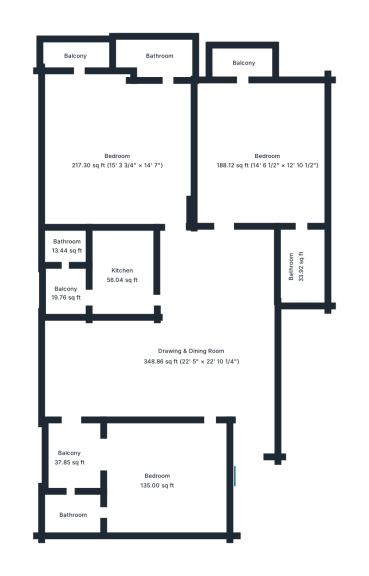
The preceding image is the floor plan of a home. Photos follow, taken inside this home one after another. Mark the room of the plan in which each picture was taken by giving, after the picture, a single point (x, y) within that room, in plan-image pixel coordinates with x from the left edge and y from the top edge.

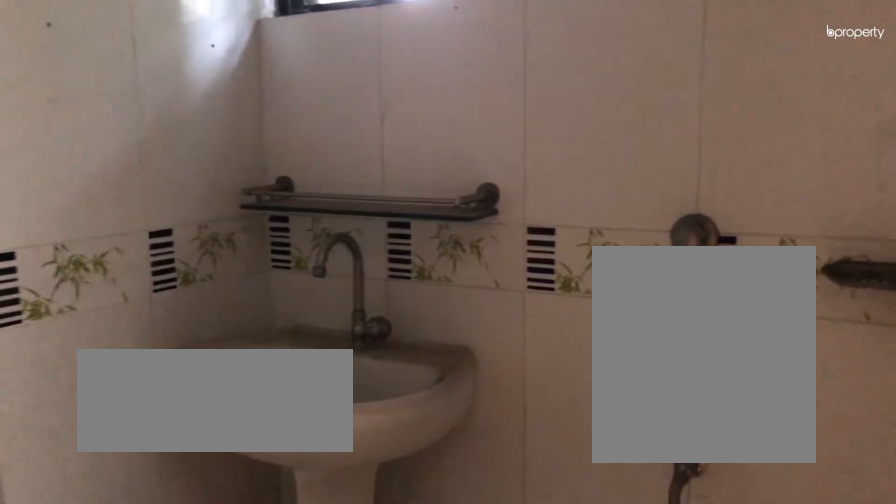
(76, 511)
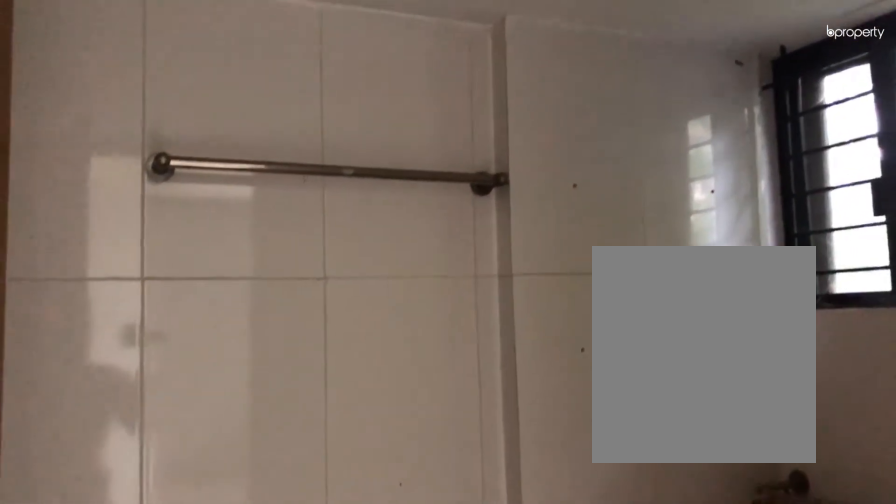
(76, 511)
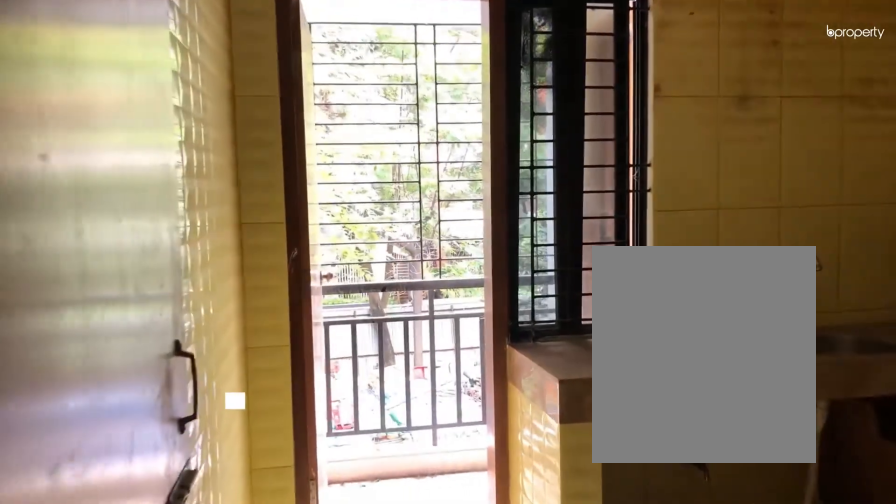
(121, 268)
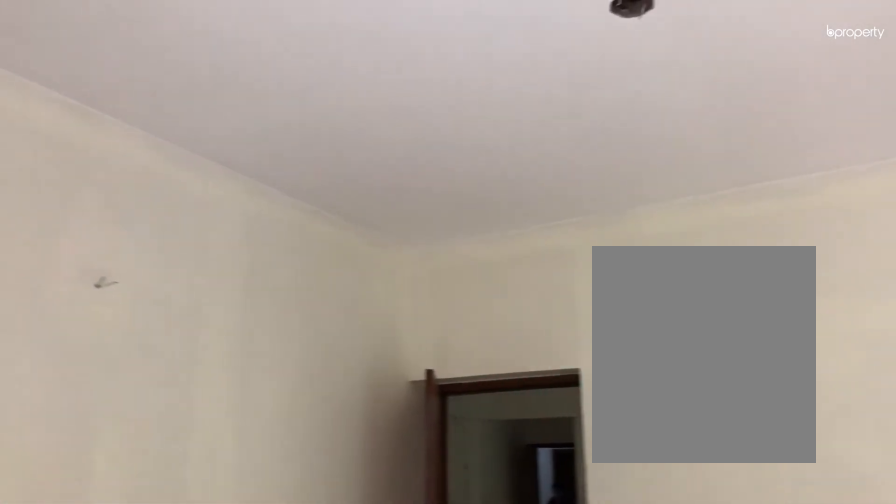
(116, 159)
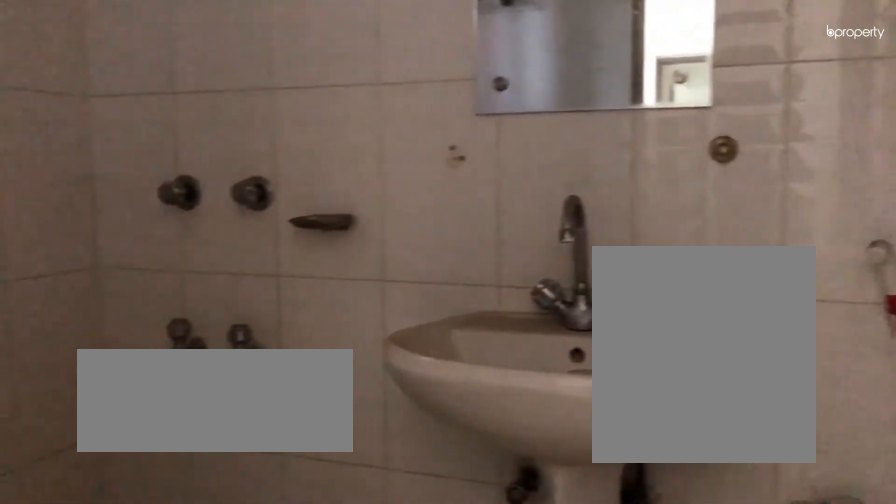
(160, 63)
